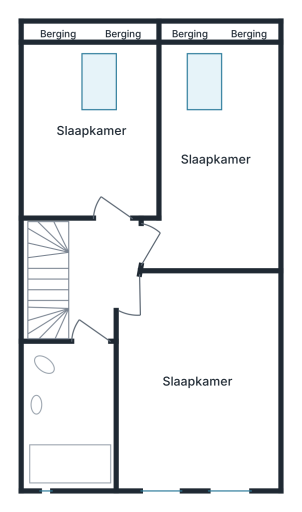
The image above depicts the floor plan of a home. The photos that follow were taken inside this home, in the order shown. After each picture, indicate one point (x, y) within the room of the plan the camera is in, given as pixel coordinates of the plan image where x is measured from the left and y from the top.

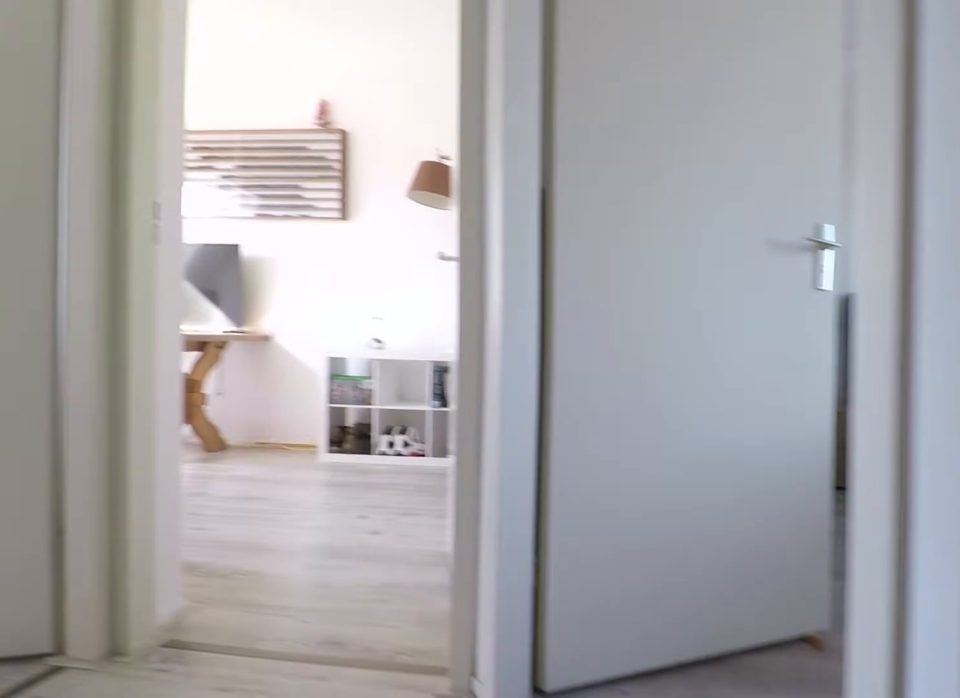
(88, 293)
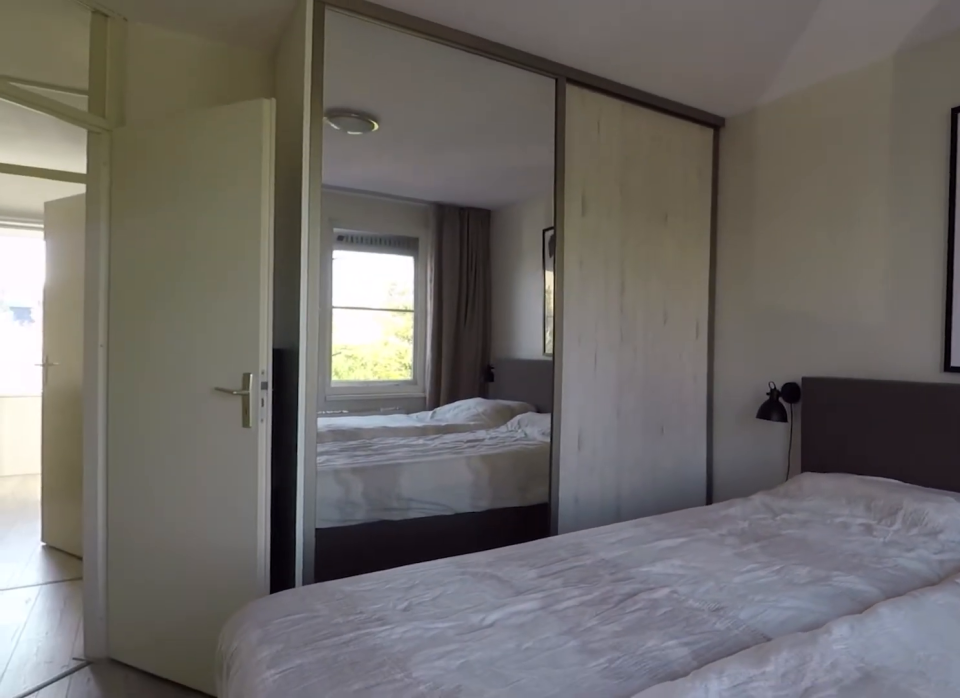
(199, 433)
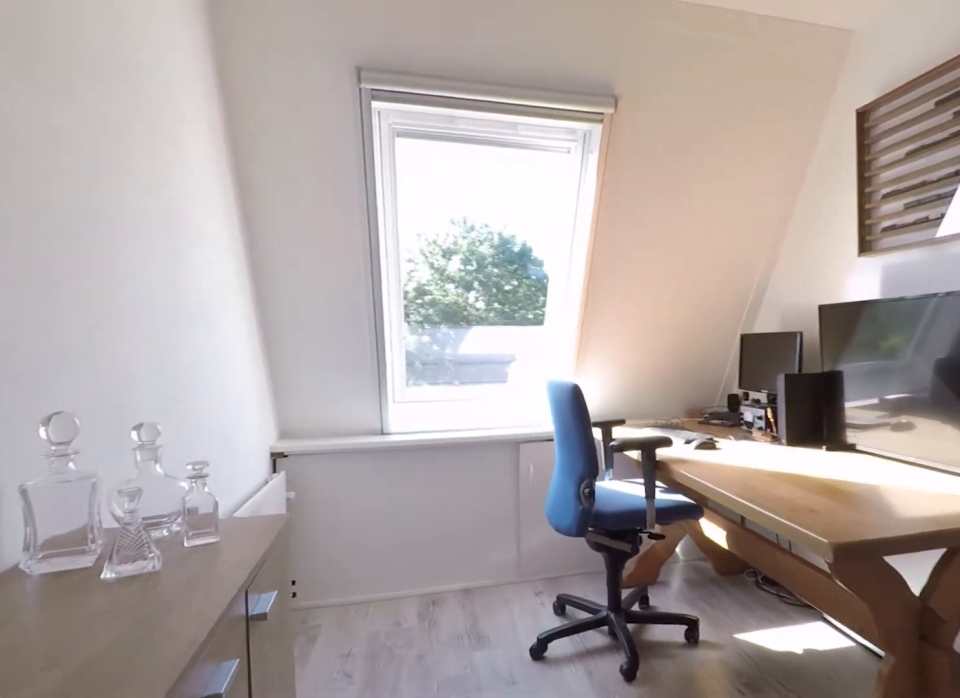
(272, 162)
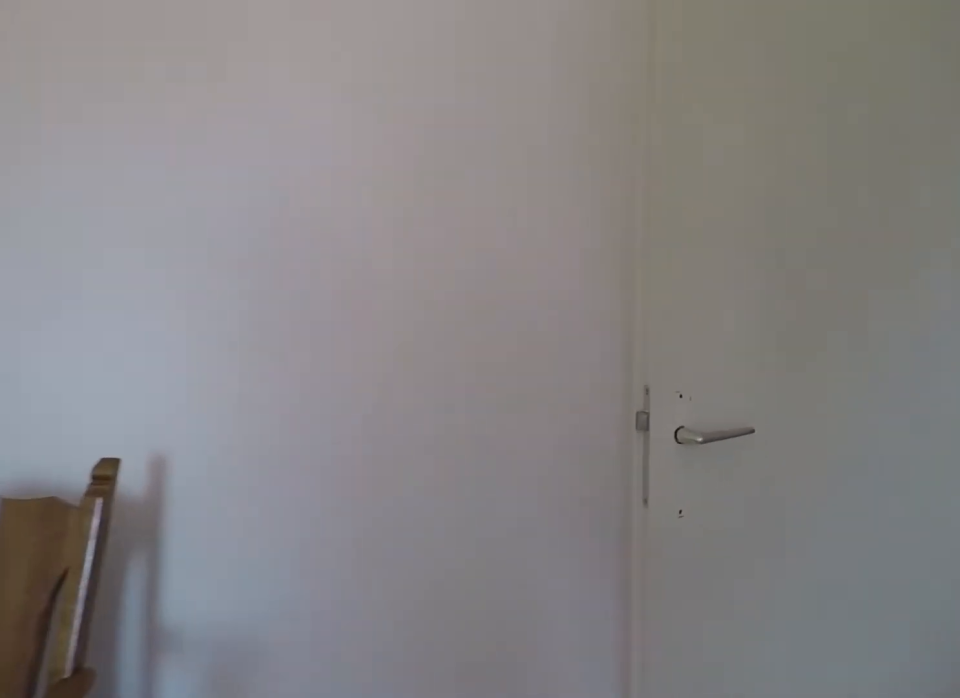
(272, 162)
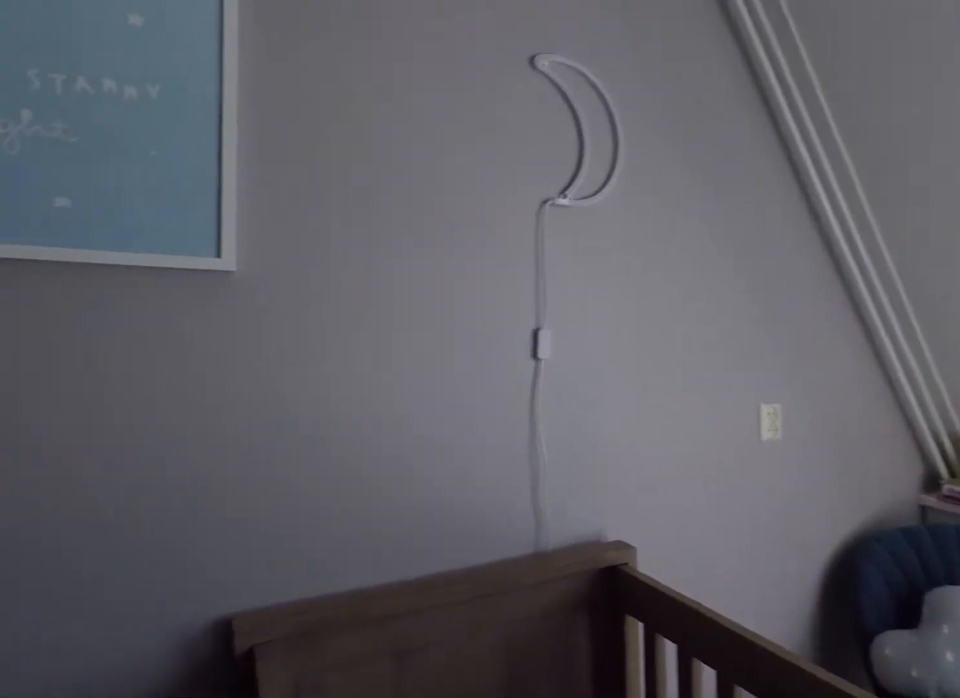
(92, 75)
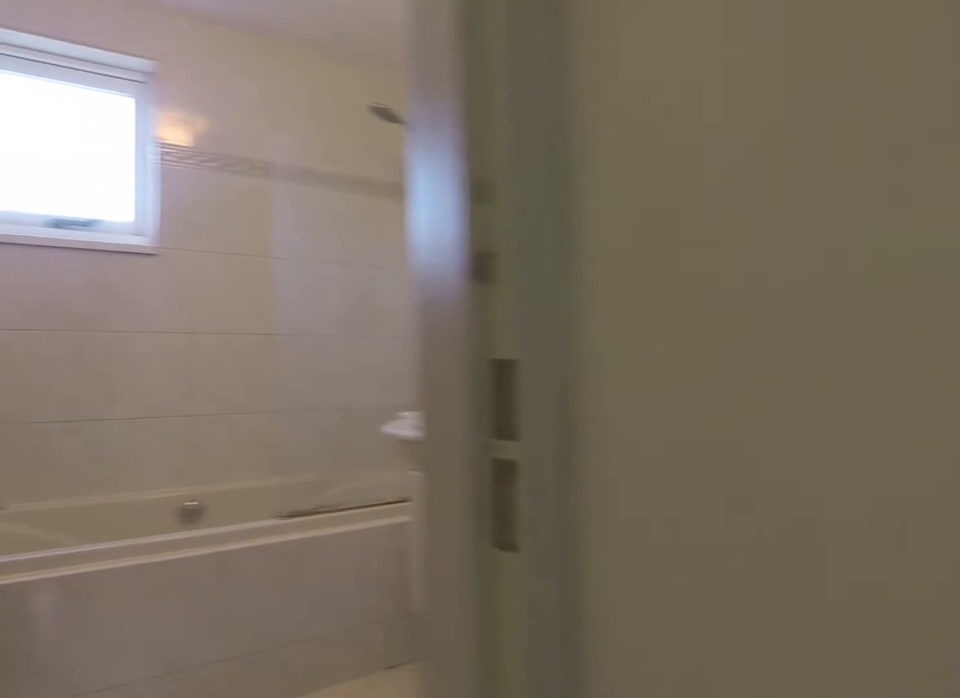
(88, 293)
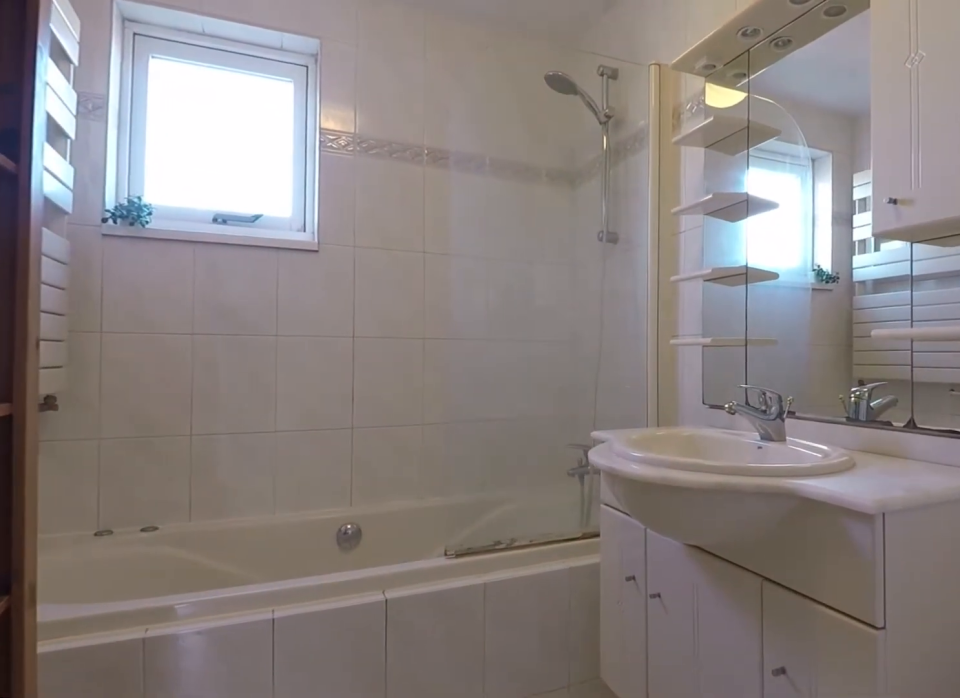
(70, 415)
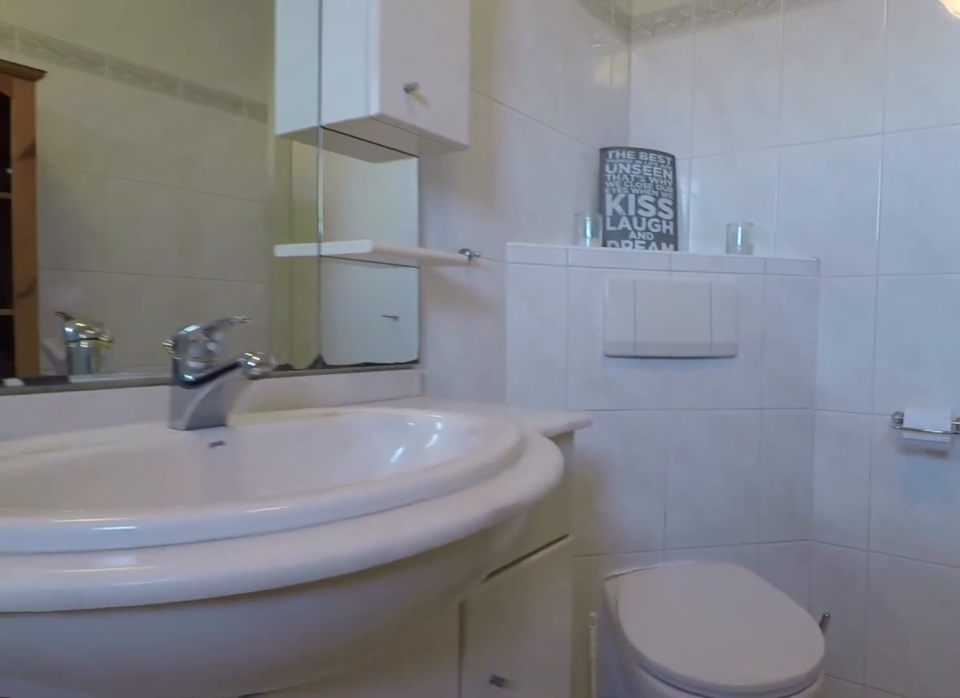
(70, 415)
